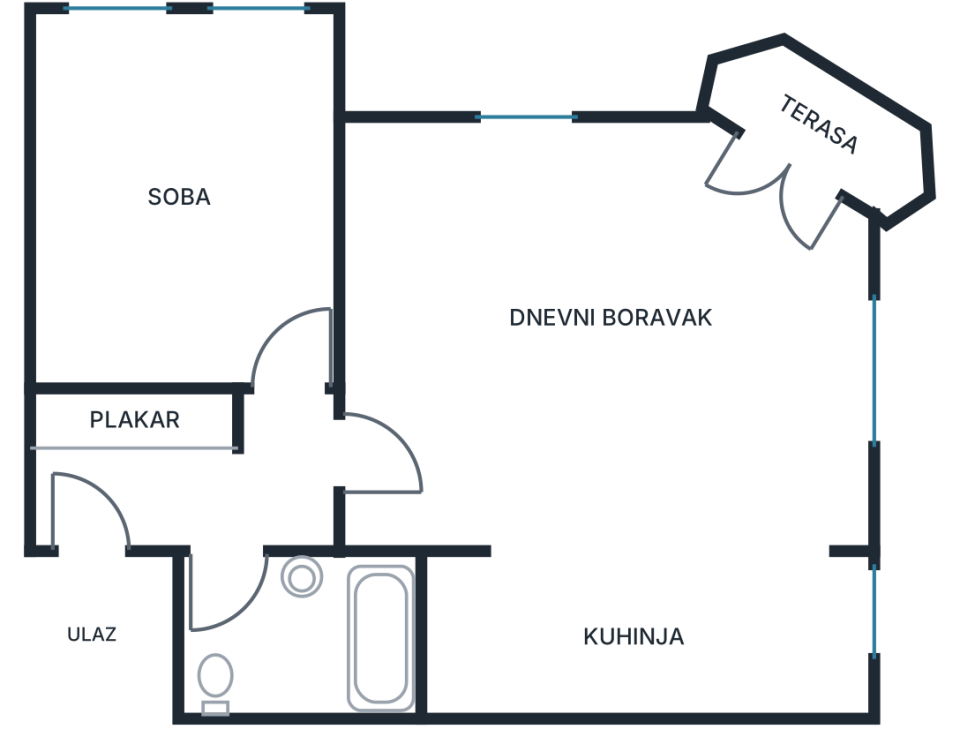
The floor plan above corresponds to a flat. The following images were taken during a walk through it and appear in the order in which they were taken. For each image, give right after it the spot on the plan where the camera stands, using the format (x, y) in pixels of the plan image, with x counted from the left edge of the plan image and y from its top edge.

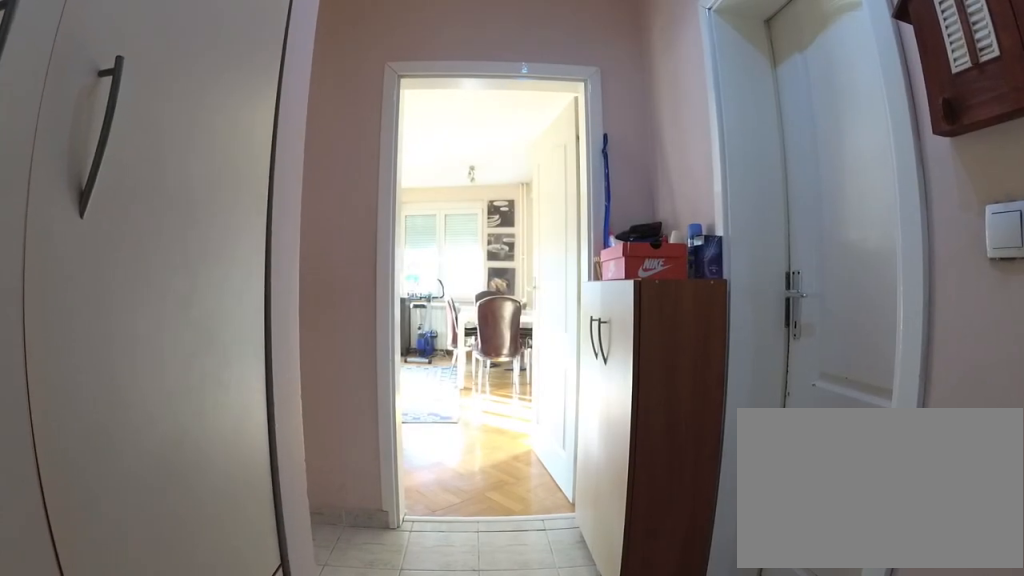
(74, 483)
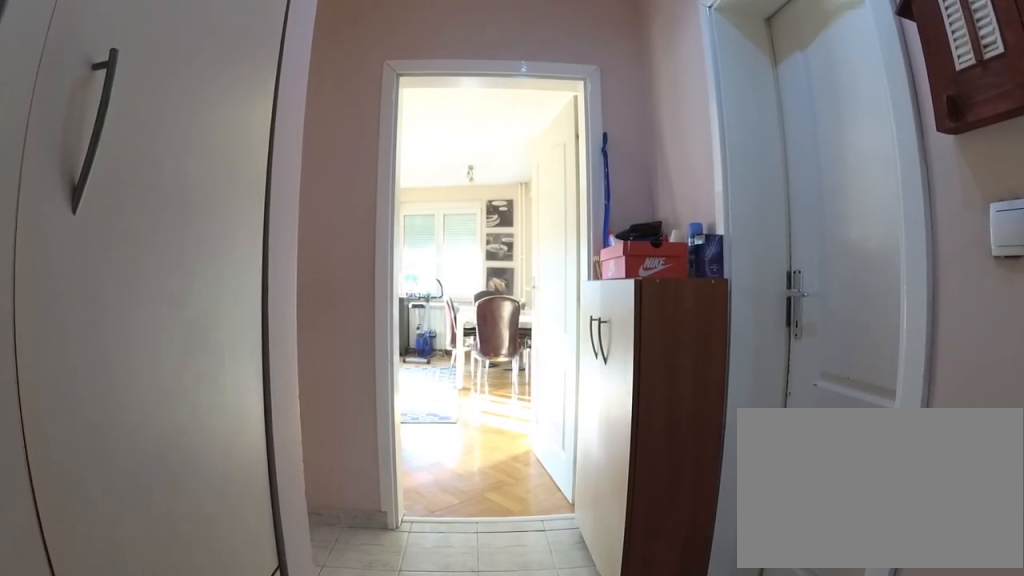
(88, 483)
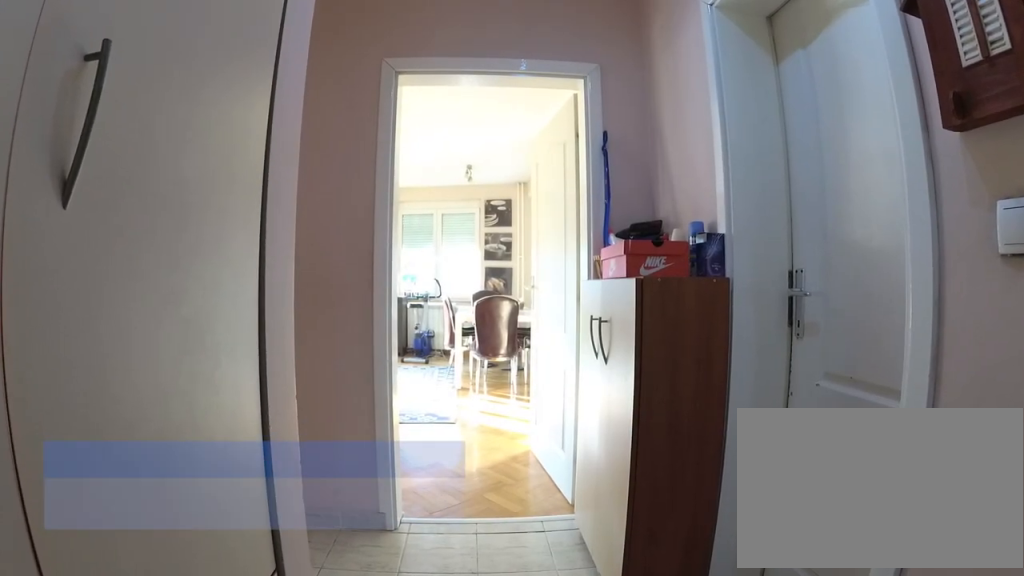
(103, 485)
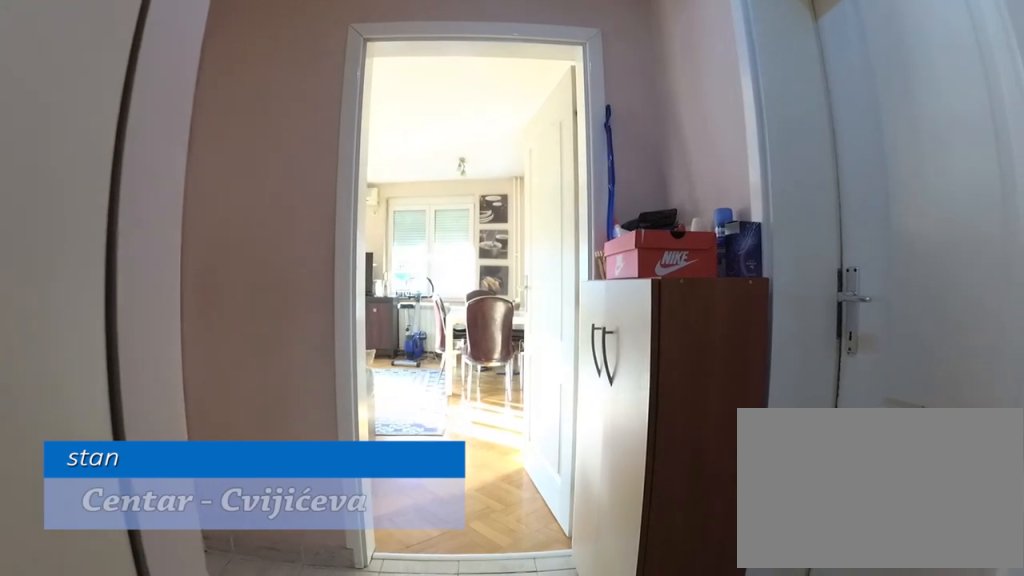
(157, 489)
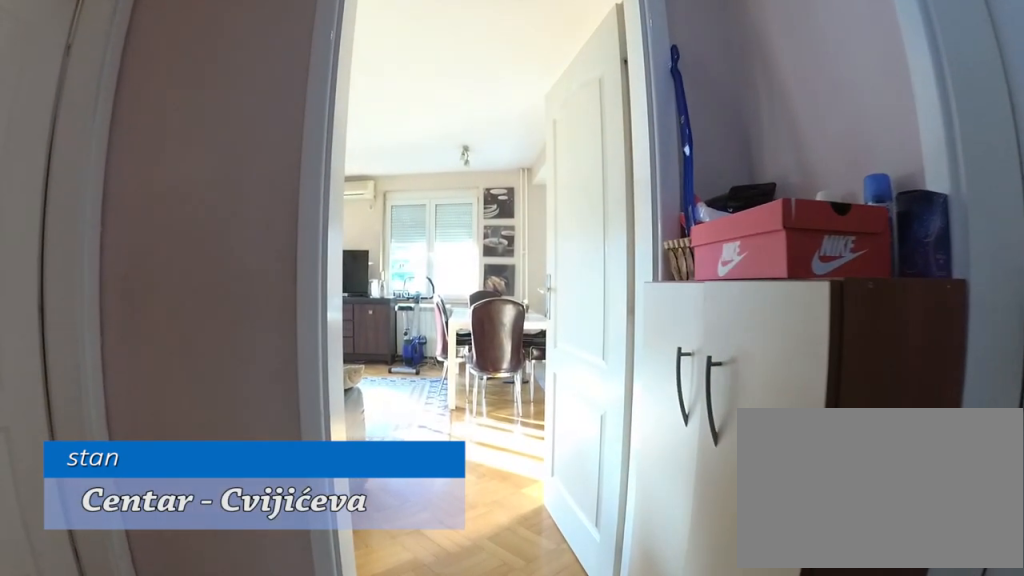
(213, 489)
